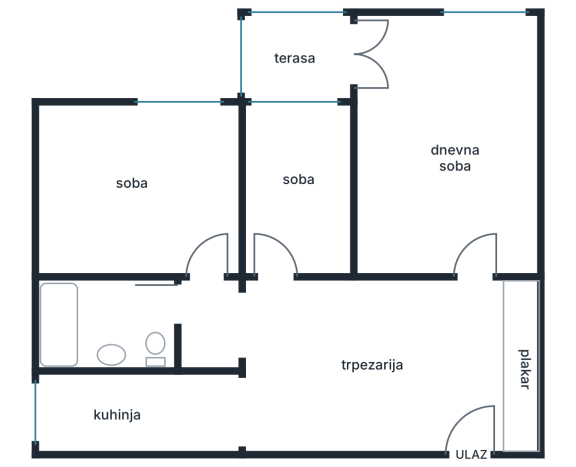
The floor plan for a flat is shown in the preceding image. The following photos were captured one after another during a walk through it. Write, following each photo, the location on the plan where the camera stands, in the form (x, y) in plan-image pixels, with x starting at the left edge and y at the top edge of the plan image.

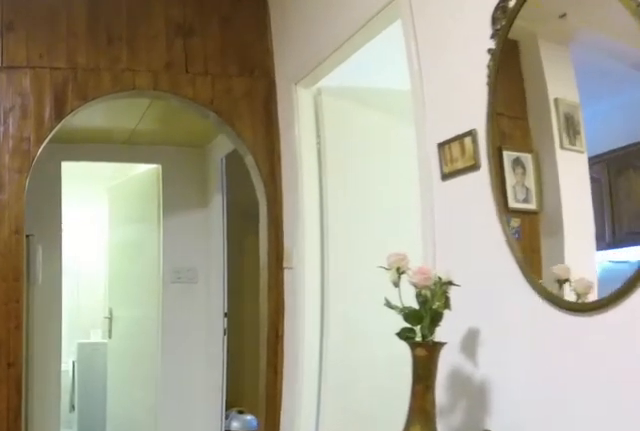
(394, 299)
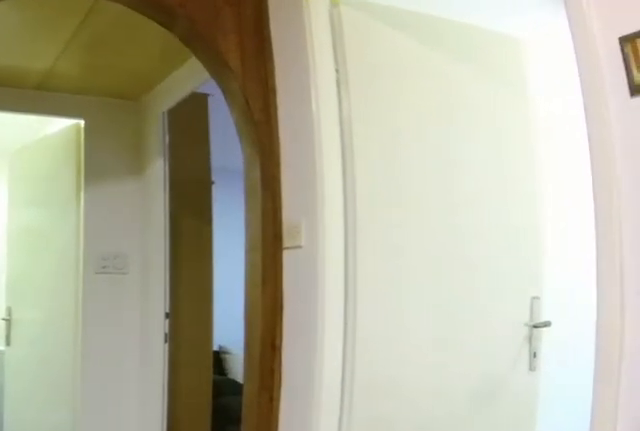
(360, 298)
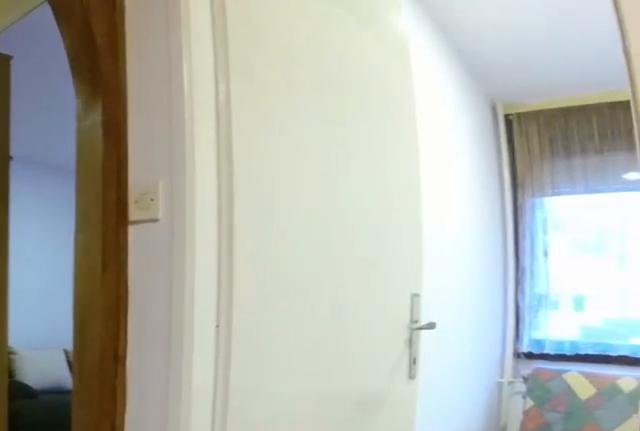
(325, 308)
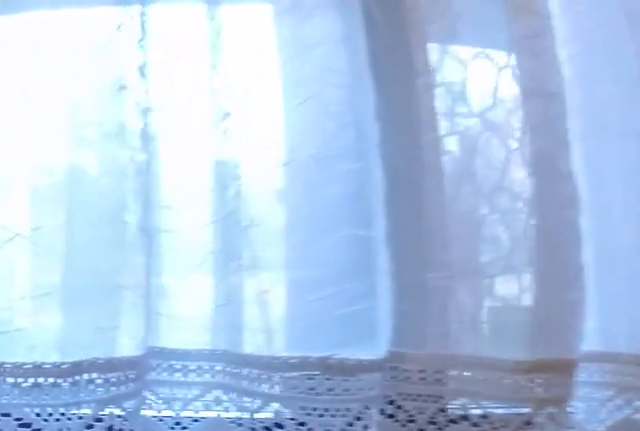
(215, 136)
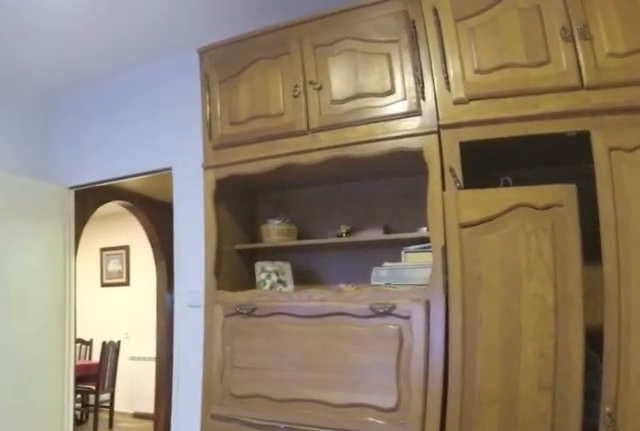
(138, 135)
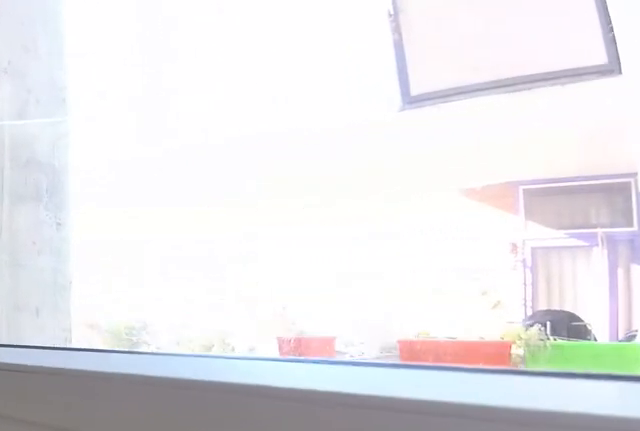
(71, 394)
